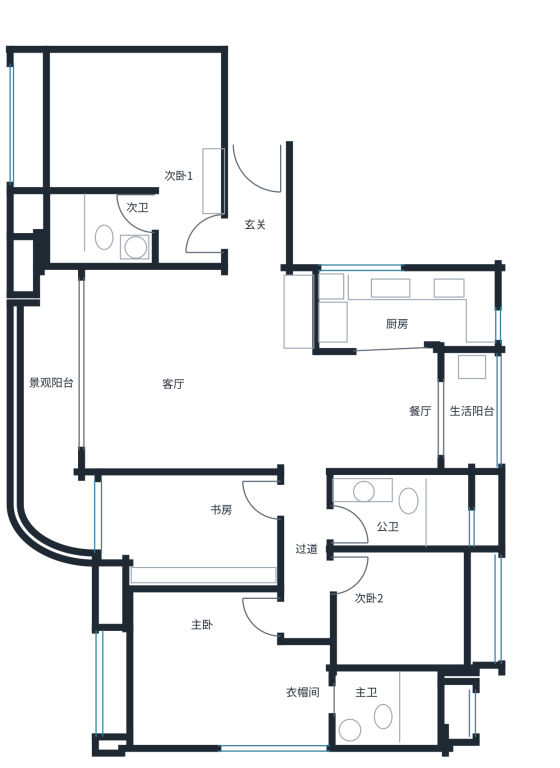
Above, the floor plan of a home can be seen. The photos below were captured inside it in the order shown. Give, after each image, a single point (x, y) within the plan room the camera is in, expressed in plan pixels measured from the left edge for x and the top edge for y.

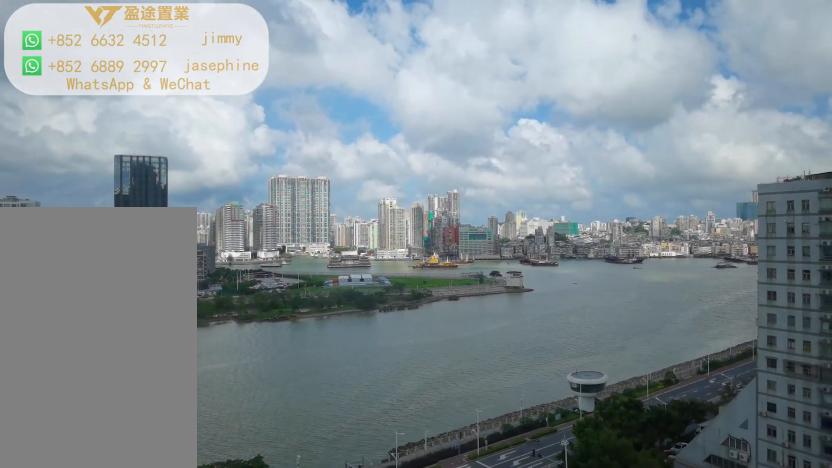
(46, 417)
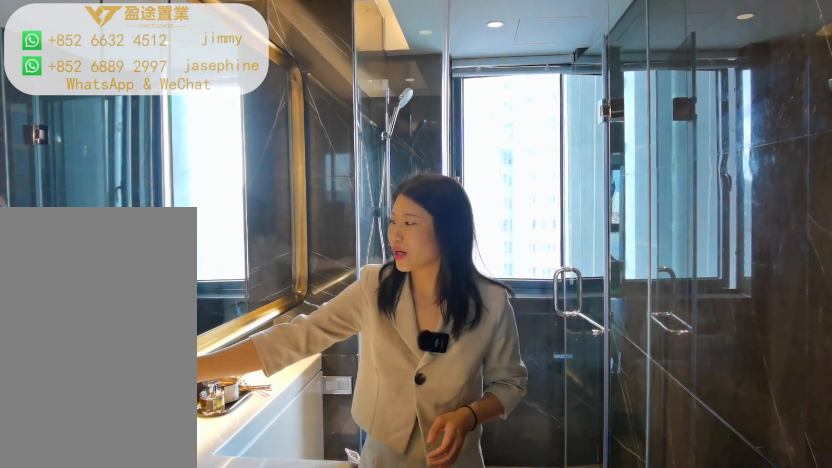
(401, 514)
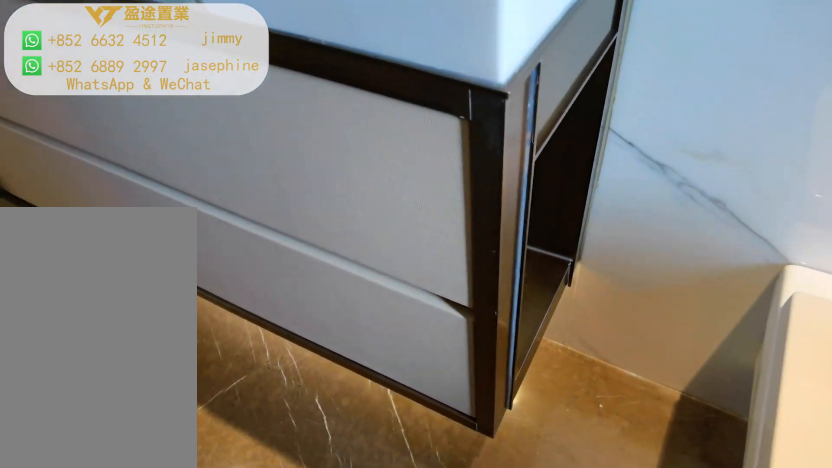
(401, 514)
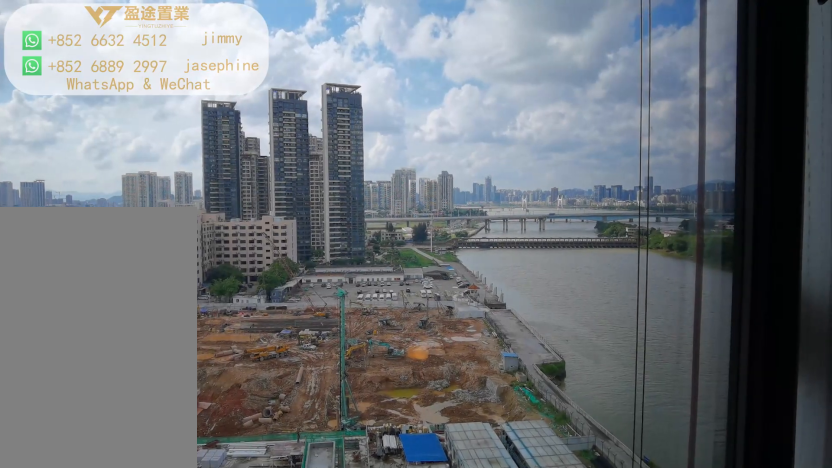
(414, 611)
